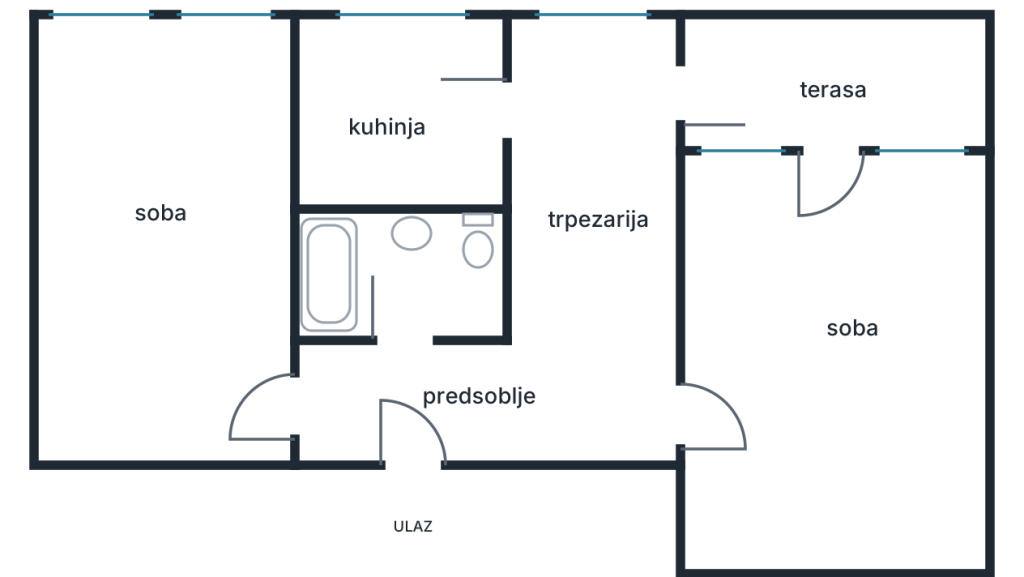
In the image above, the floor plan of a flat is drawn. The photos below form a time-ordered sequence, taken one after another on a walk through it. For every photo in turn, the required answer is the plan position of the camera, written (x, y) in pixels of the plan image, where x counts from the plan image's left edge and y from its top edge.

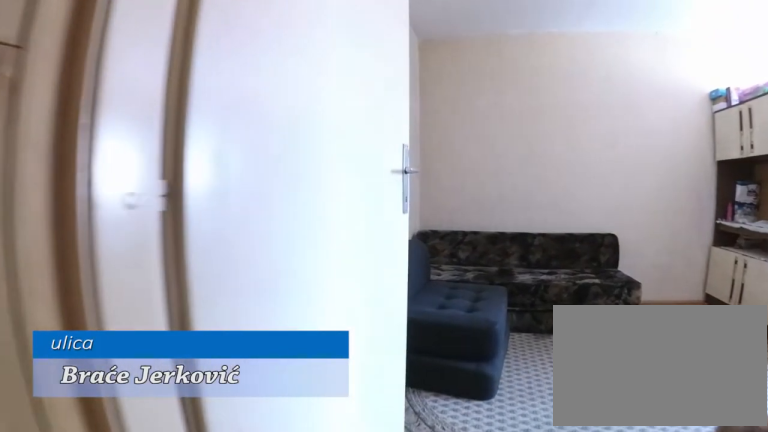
(345, 402)
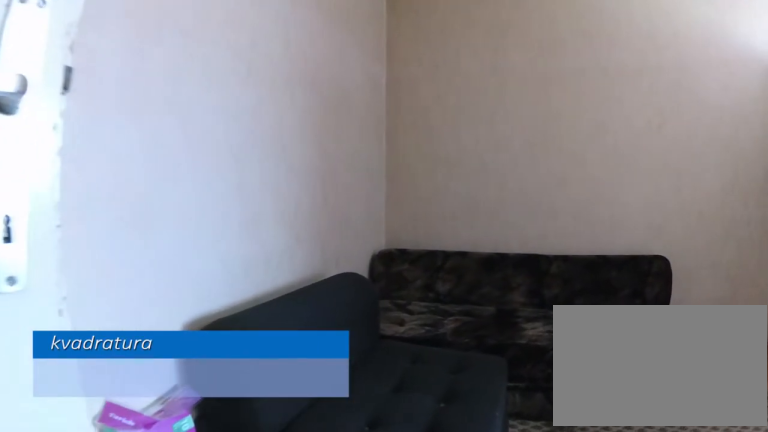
(285, 405)
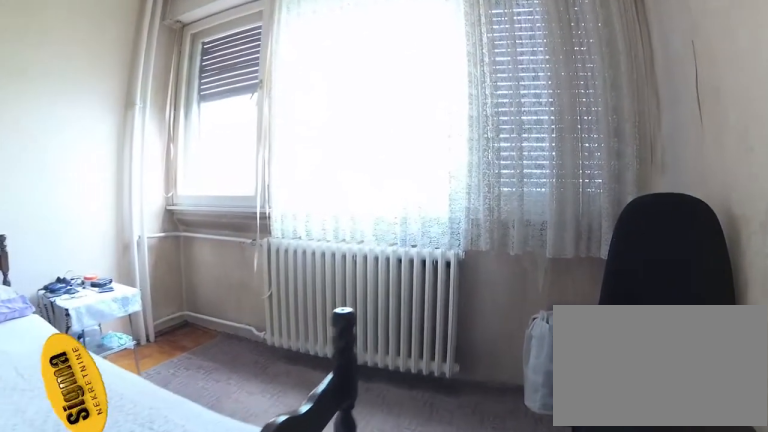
(242, 201)
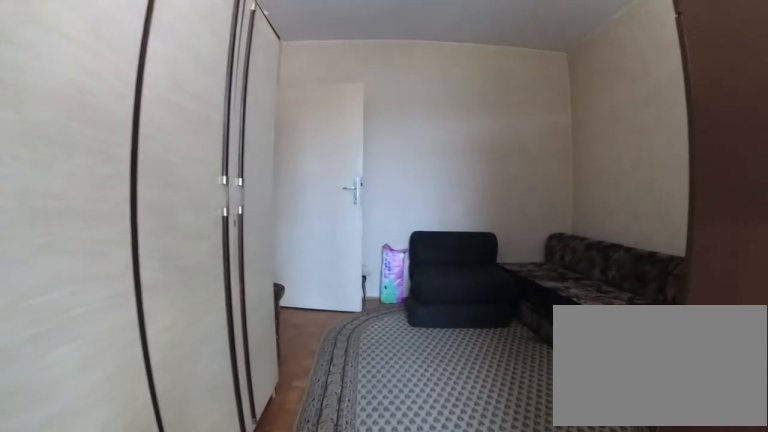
(236, 162)
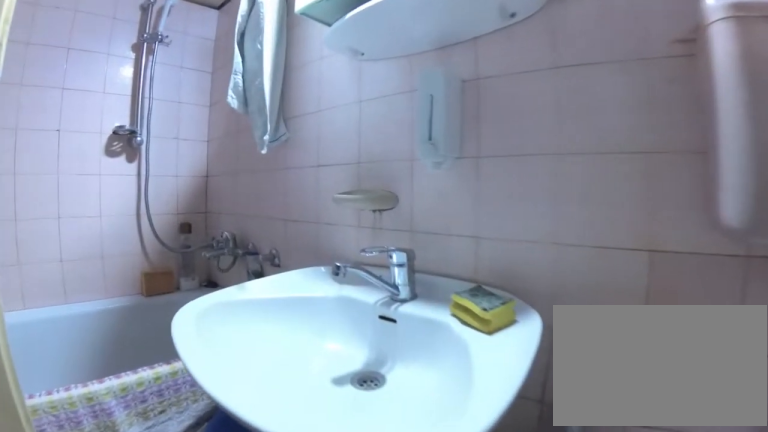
(416, 291)
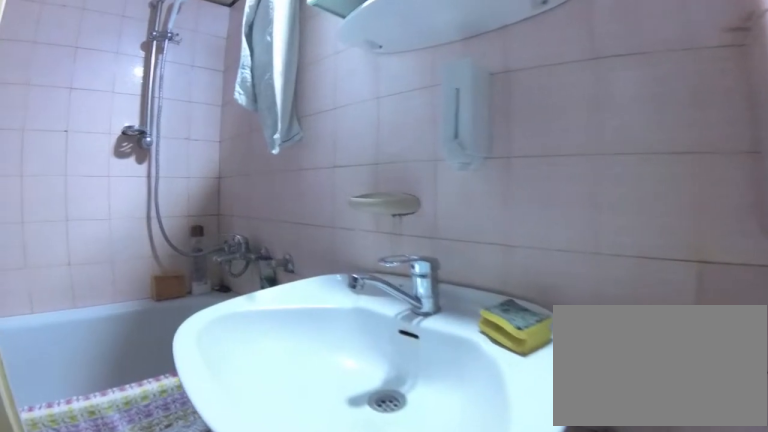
(419, 288)
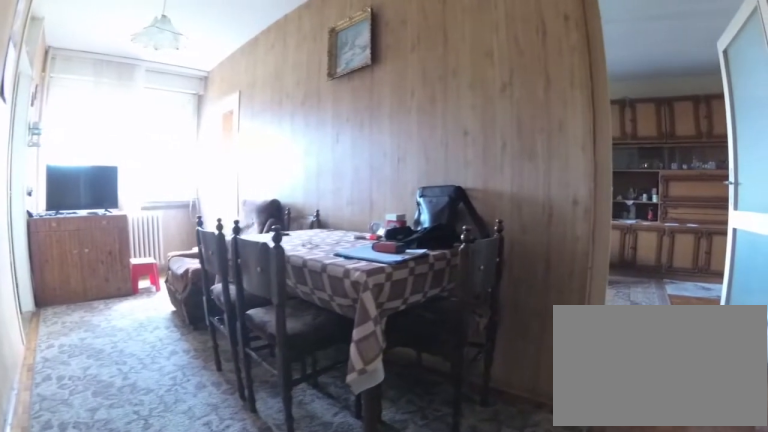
(522, 395)
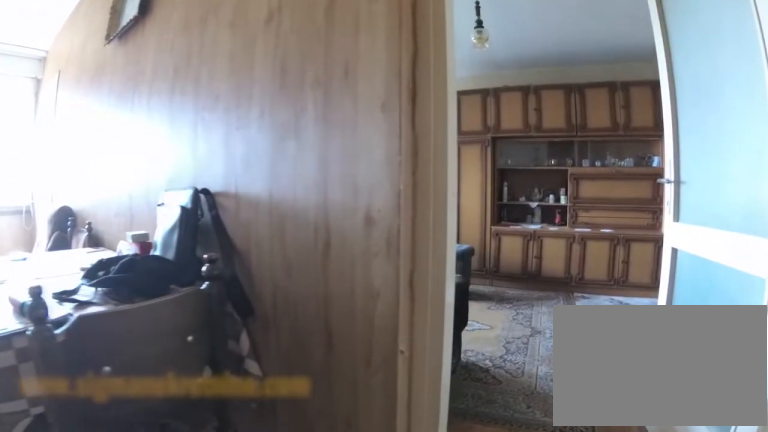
(588, 399)
